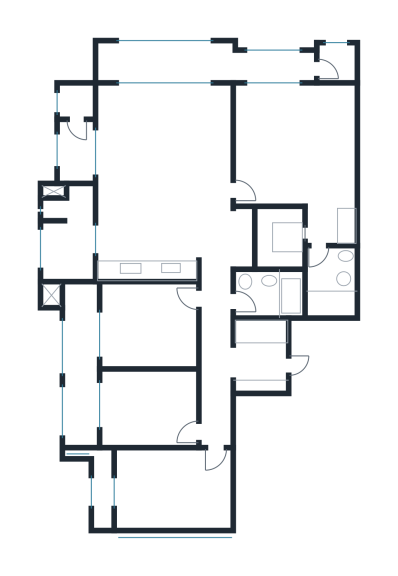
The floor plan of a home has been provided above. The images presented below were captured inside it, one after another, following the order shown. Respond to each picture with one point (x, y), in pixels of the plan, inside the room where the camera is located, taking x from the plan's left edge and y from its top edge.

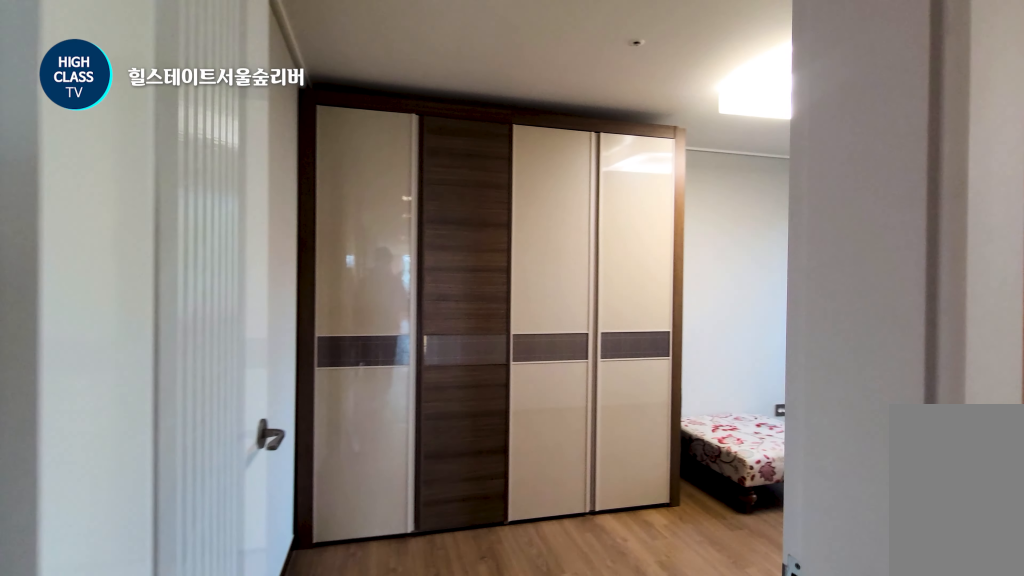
(215, 355)
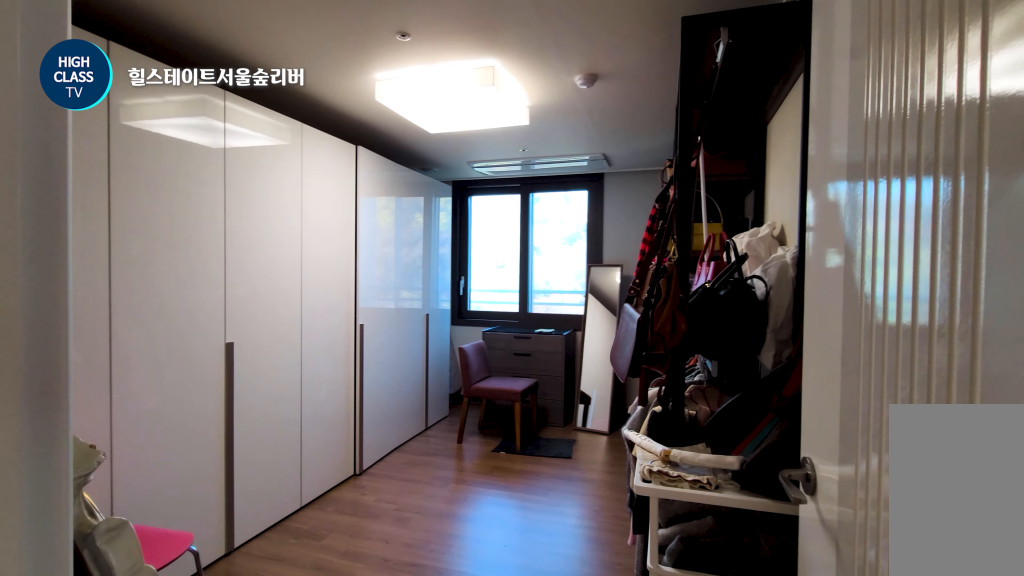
(131, 325)
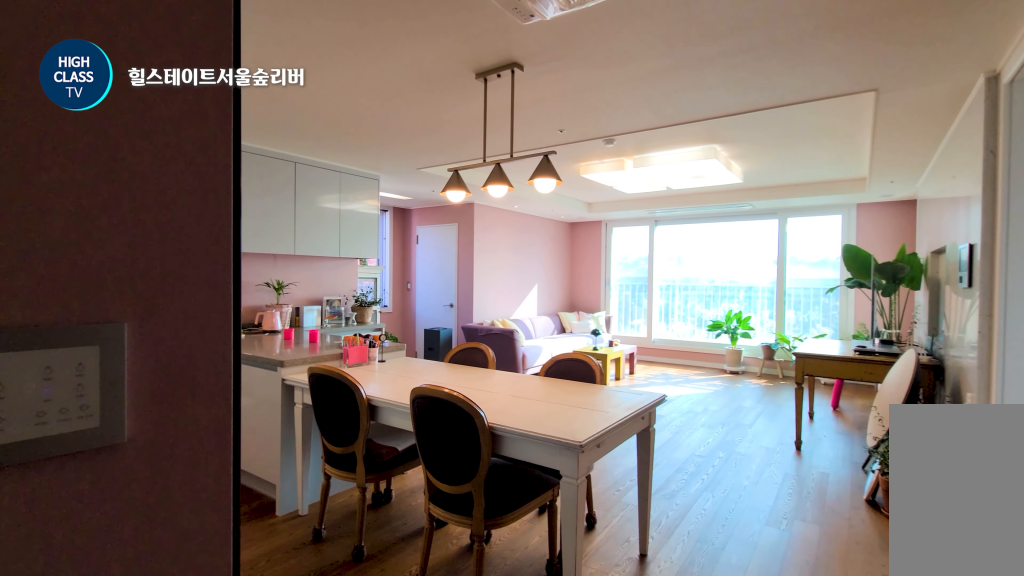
(215, 355)
